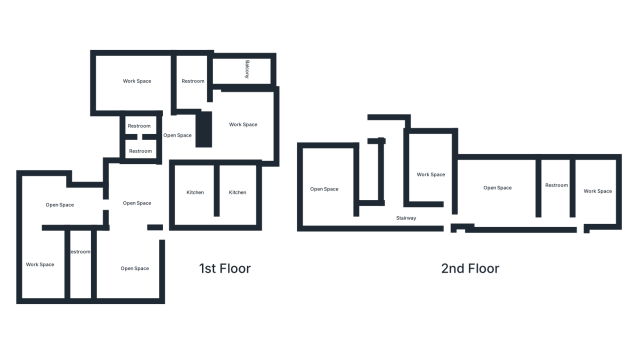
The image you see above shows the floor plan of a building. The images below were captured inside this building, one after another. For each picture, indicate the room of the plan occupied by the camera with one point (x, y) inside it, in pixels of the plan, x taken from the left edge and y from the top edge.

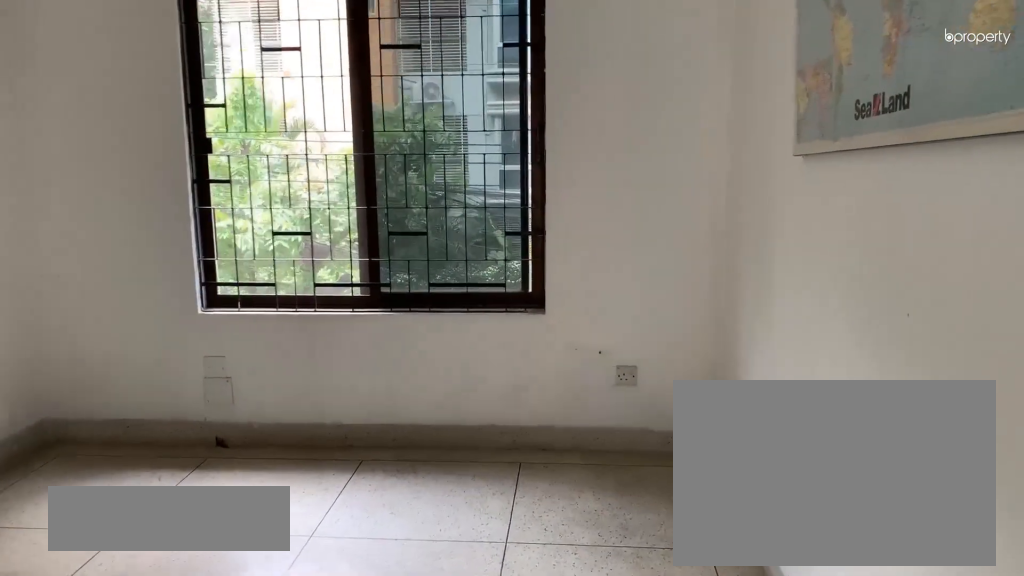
(433, 172)
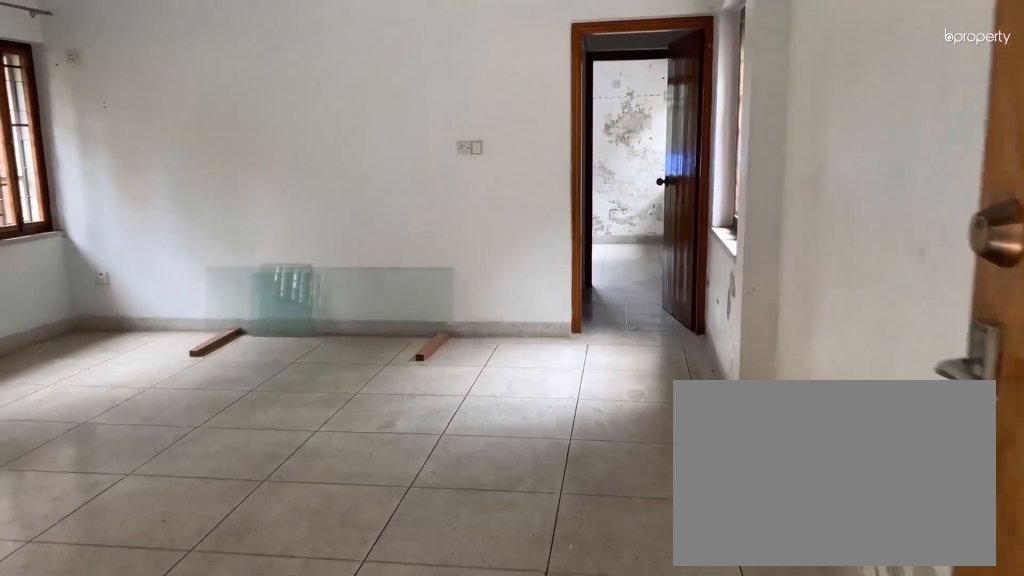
(500, 194)
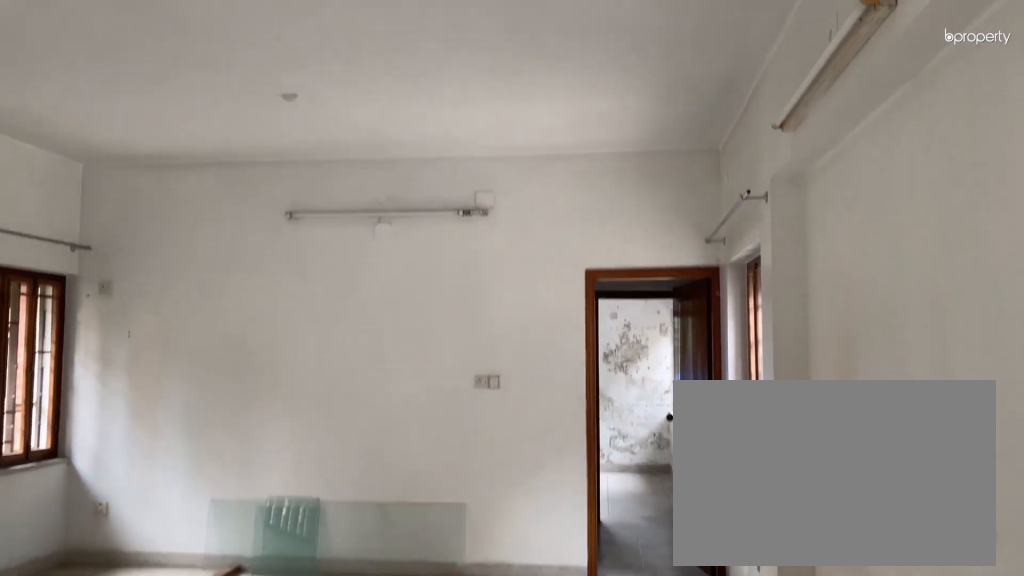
(503, 197)
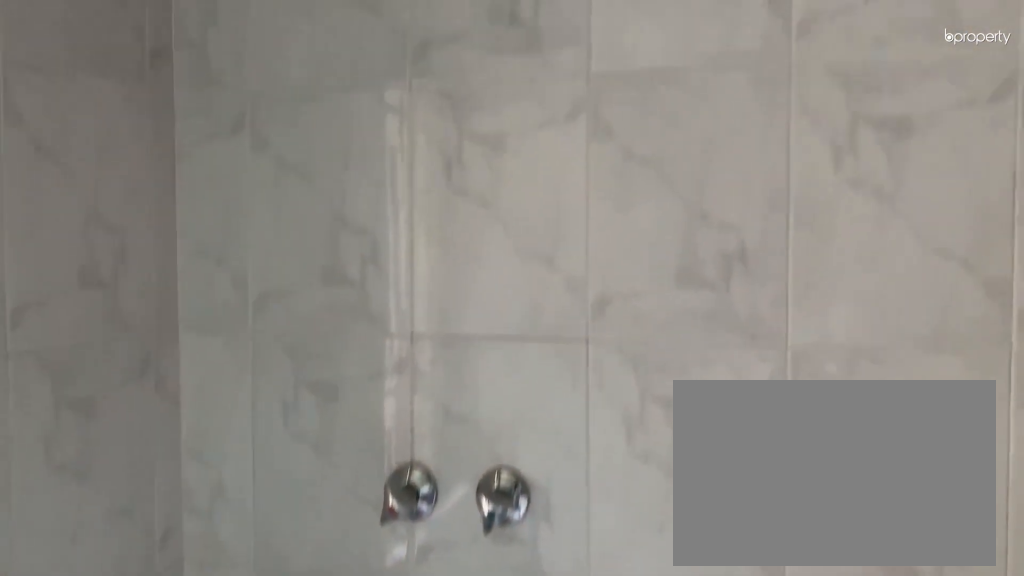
(557, 197)
